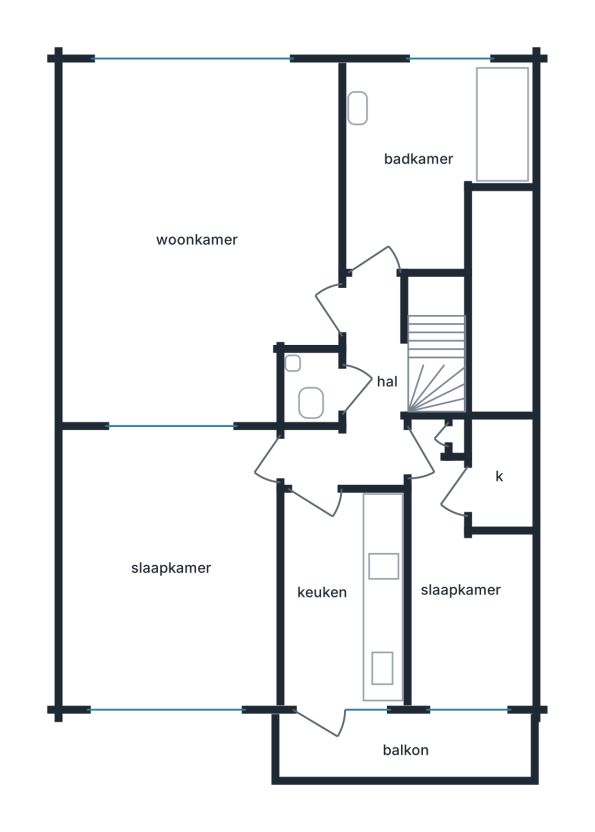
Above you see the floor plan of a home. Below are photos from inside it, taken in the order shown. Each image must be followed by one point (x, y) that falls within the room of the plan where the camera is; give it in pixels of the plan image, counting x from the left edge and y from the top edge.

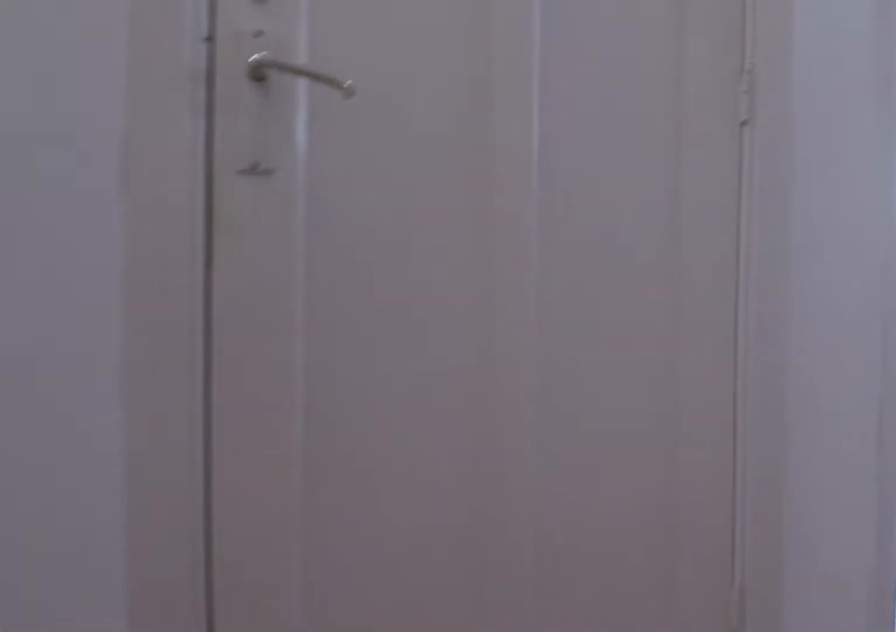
(363, 395)
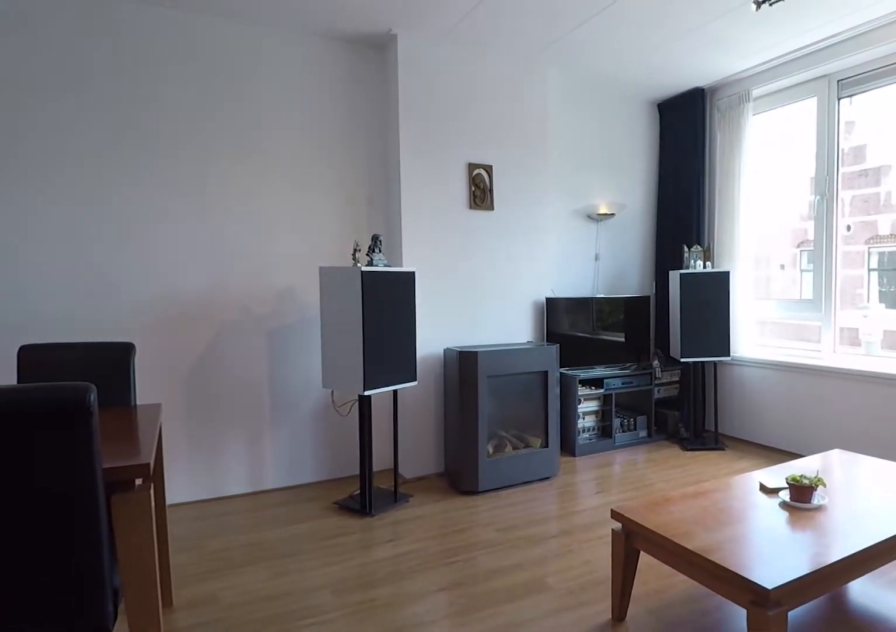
(197, 238)
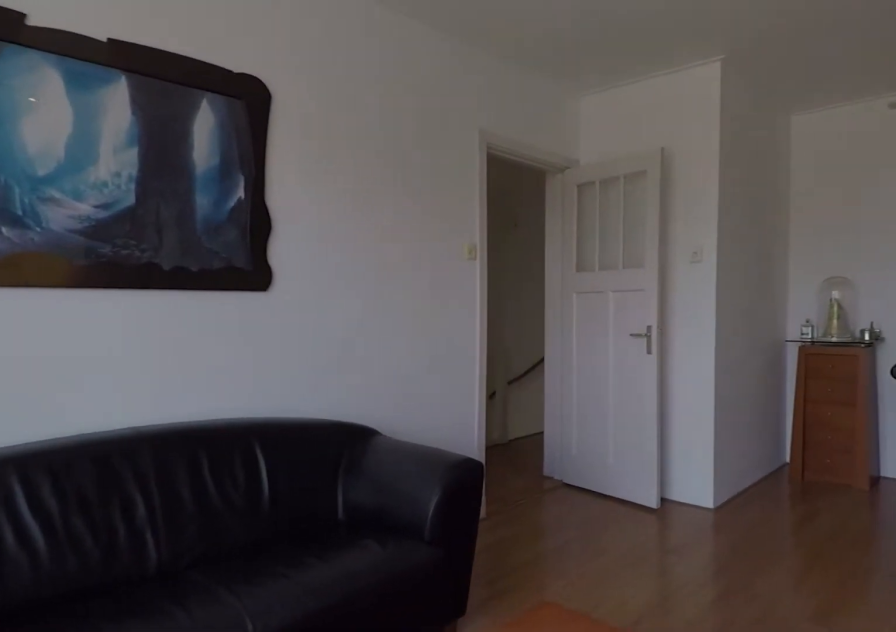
(197, 238)
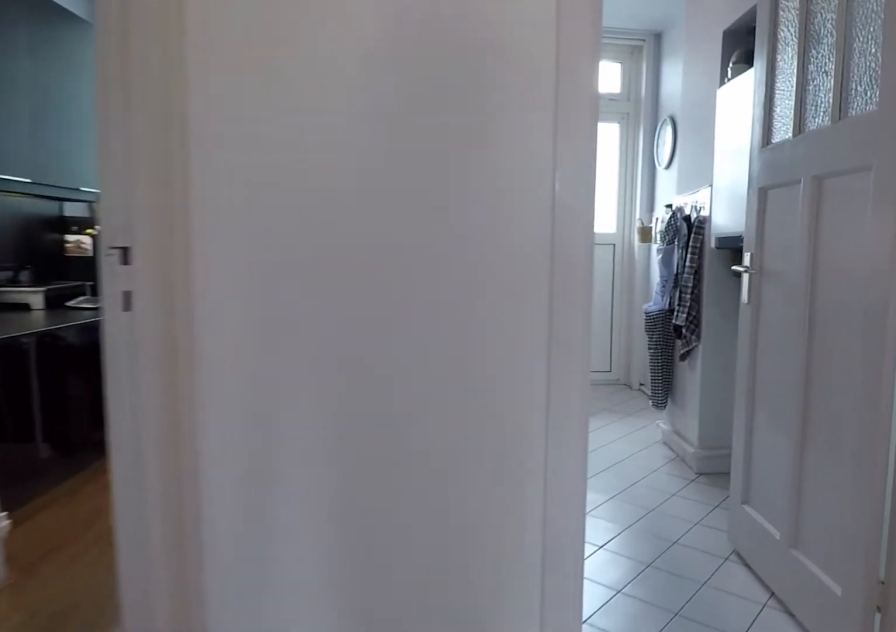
(362, 395)
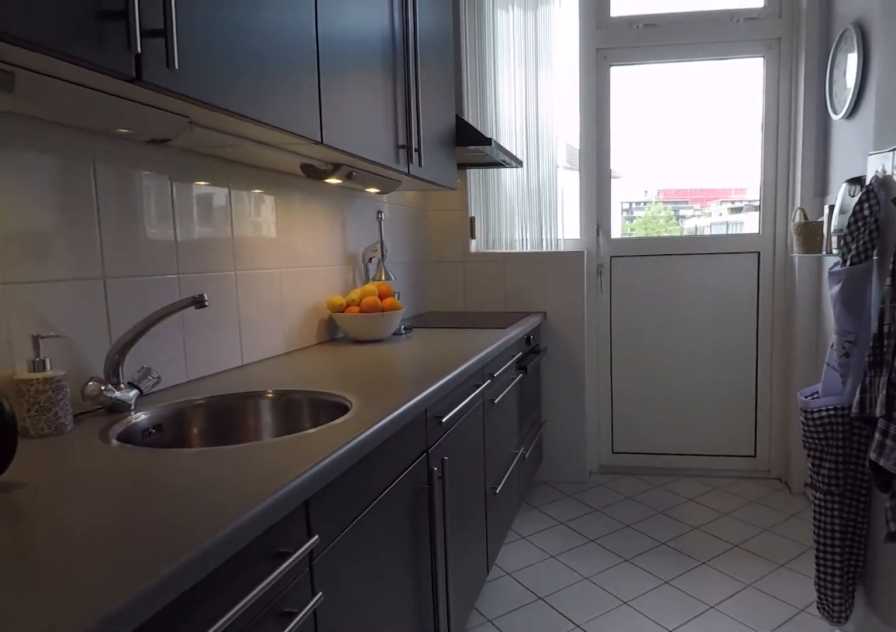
(343, 595)
